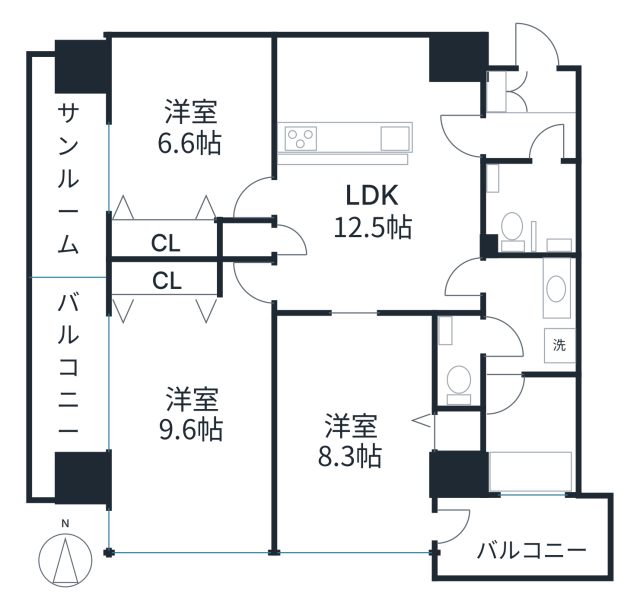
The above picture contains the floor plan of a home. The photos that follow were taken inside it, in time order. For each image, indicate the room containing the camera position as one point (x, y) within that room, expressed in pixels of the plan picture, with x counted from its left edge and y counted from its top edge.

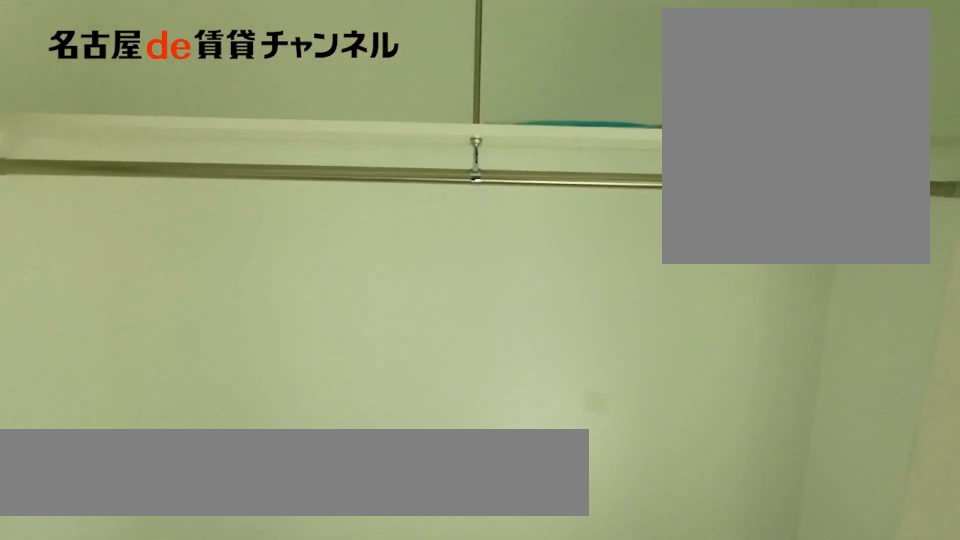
(163, 236)
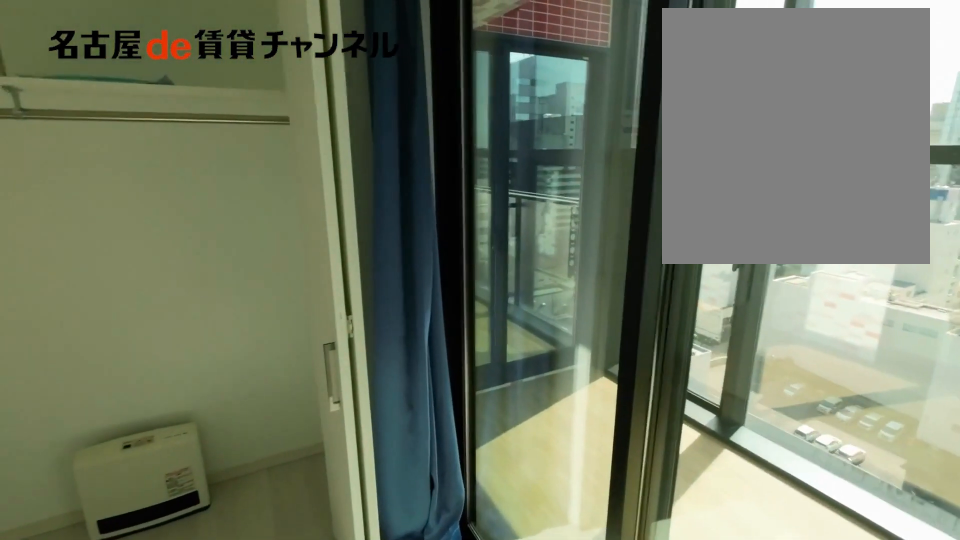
(191, 127)
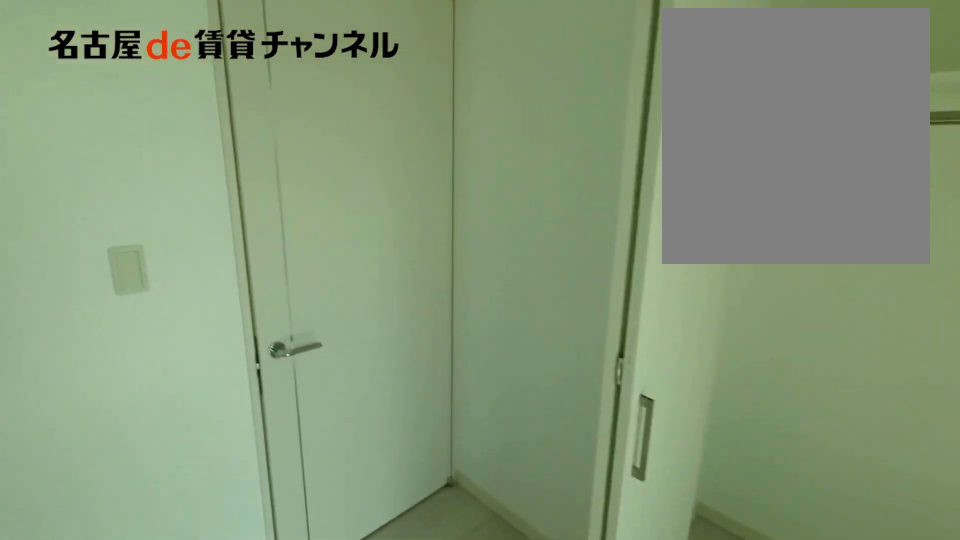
(191, 127)
